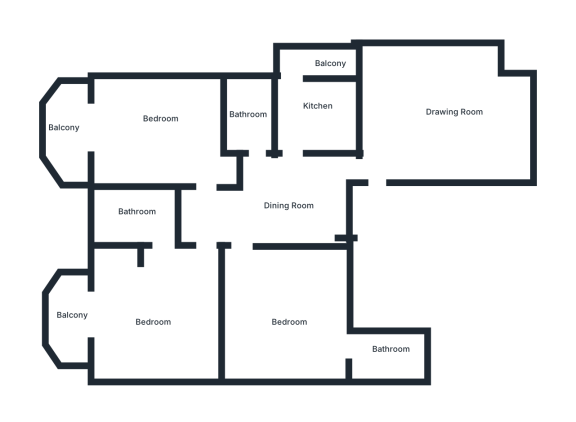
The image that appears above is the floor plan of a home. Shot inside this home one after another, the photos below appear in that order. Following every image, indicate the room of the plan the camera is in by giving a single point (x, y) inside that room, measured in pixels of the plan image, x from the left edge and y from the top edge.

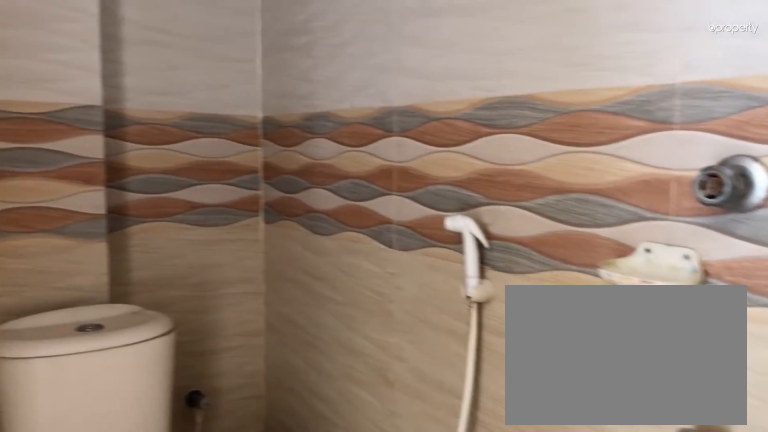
(133, 211)
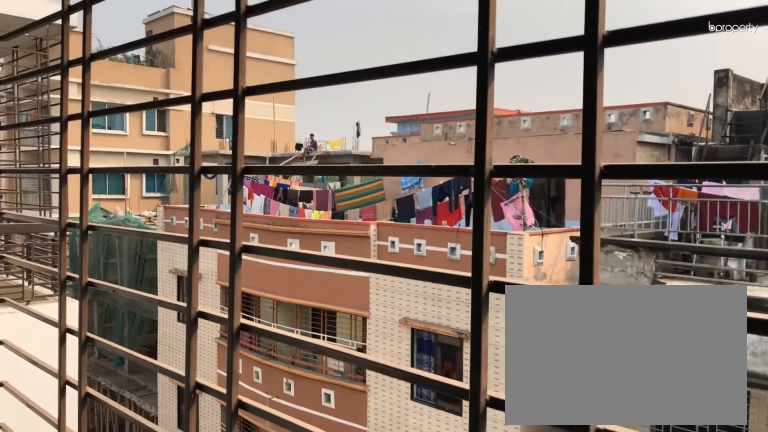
(78, 320)
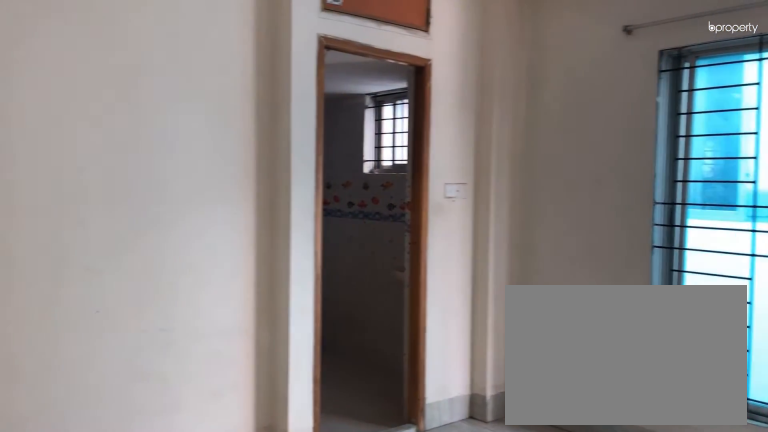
(282, 317)
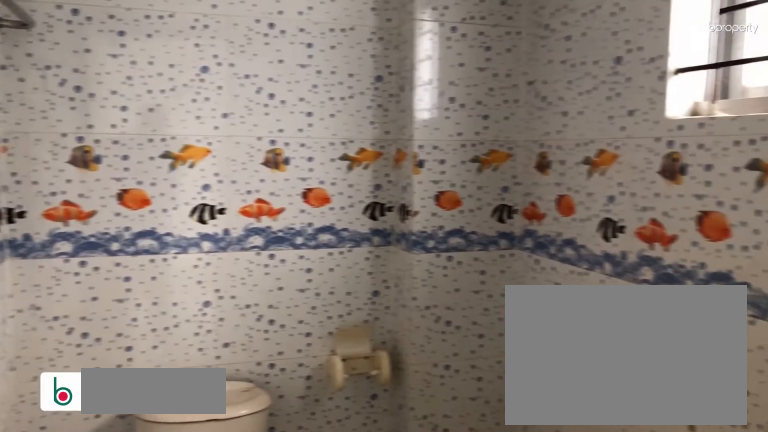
(391, 355)
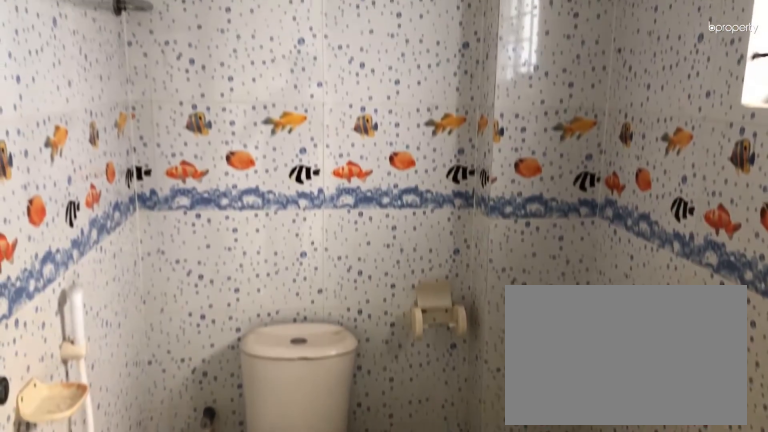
(391, 355)
